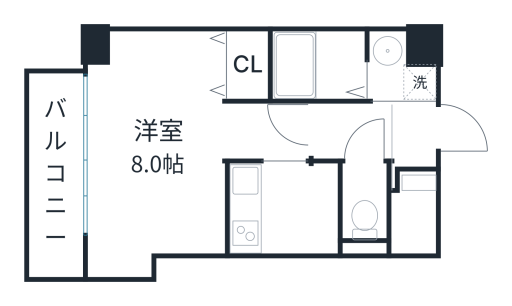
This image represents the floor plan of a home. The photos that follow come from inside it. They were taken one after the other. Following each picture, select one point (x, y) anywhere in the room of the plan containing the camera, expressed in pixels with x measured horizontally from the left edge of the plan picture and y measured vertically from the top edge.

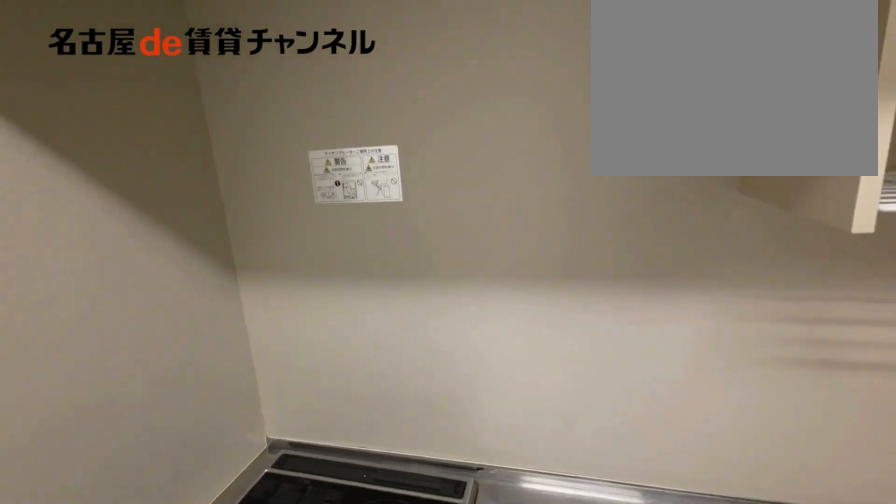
(283, 208)
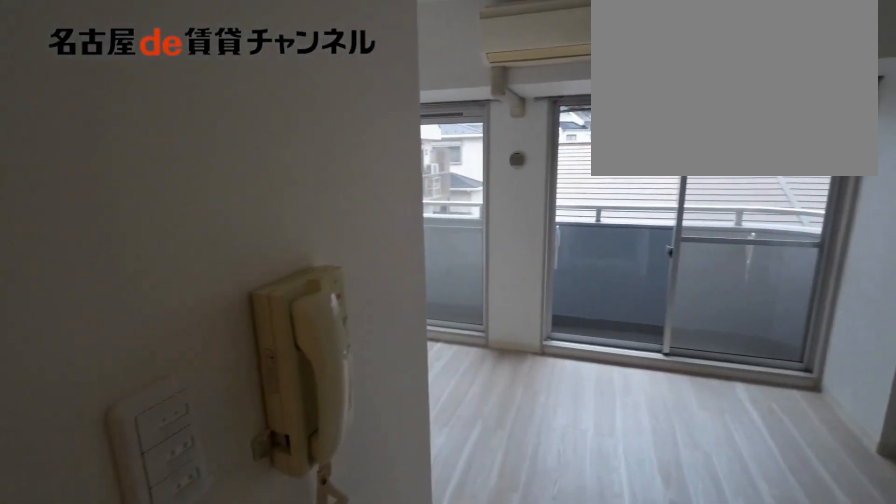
(169, 147)
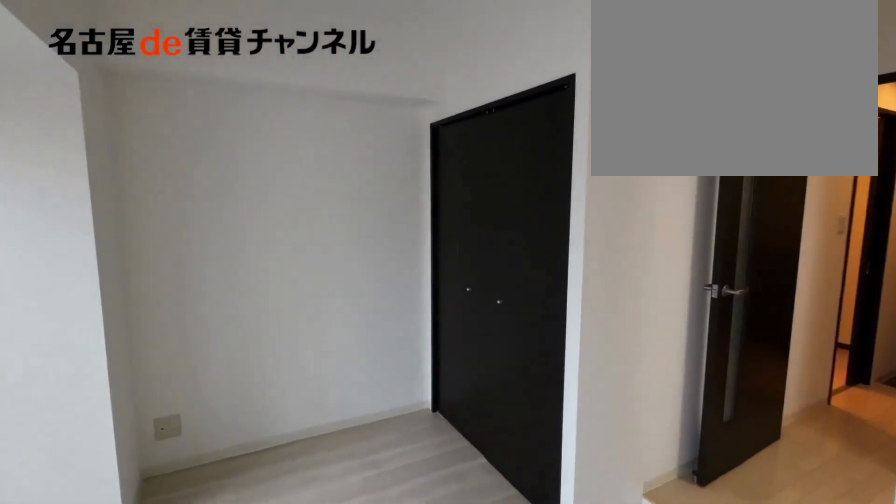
(169, 147)
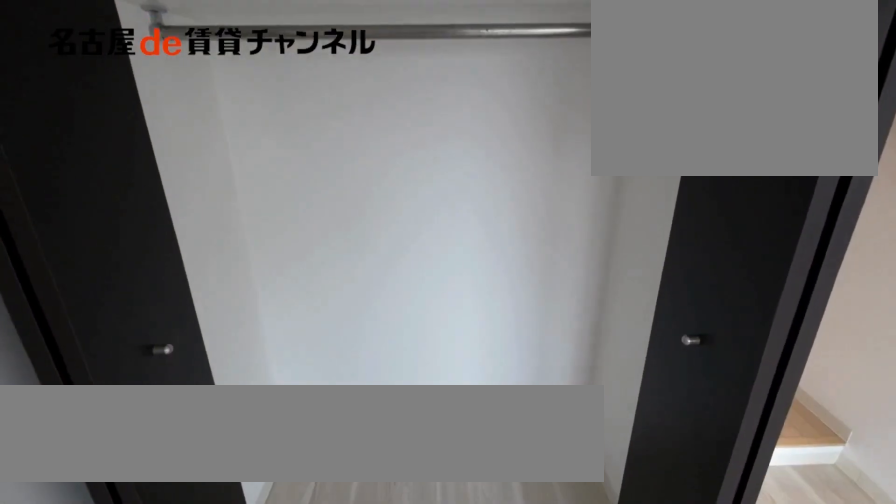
(247, 64)
